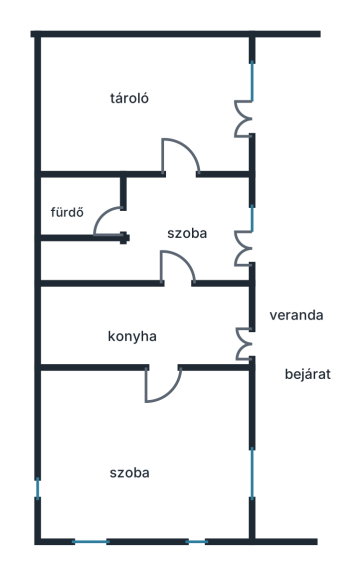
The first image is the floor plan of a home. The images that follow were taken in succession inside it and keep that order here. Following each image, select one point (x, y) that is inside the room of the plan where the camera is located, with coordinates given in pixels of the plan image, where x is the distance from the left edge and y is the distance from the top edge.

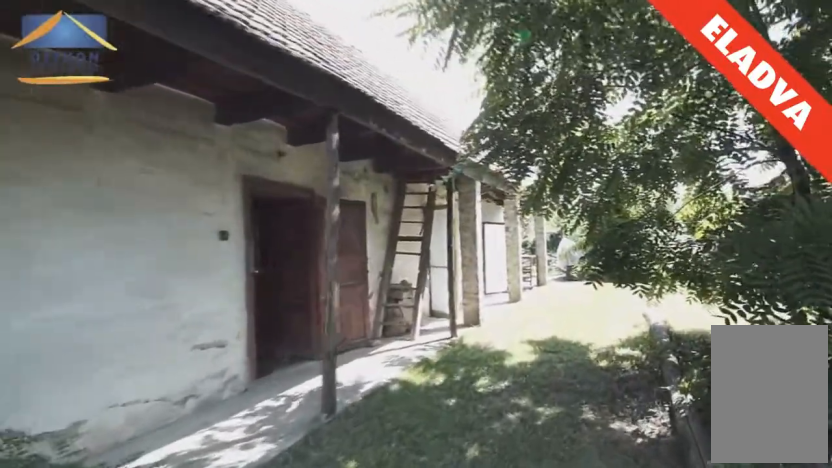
(285, 320)
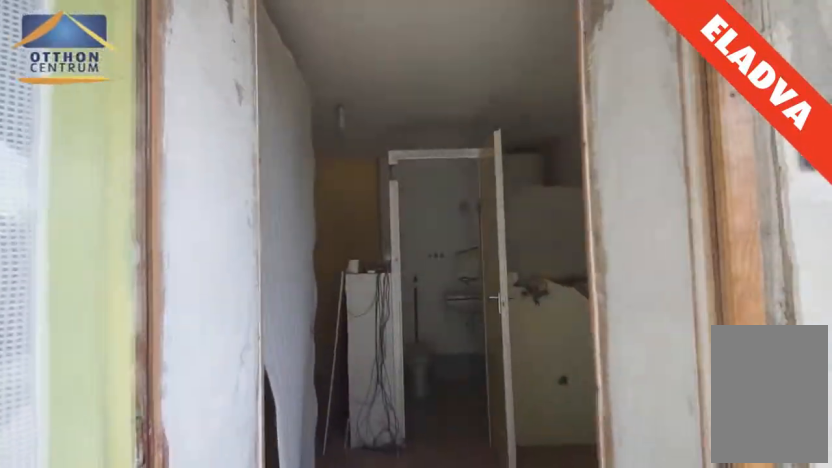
(271, 232)
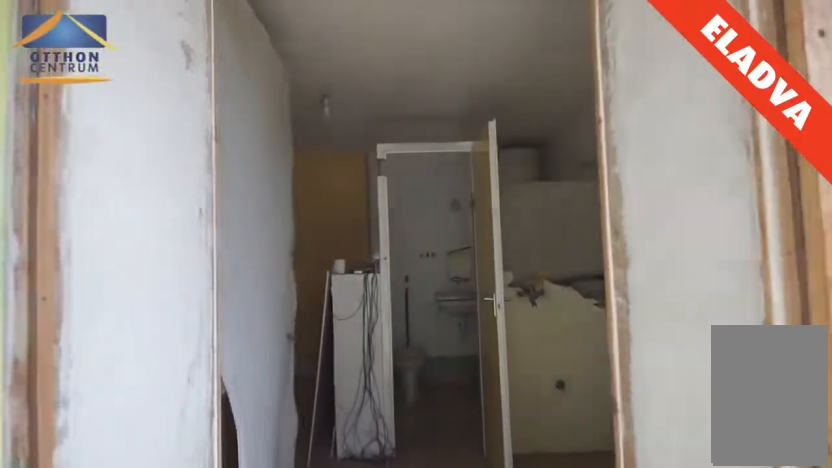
(261, 231)
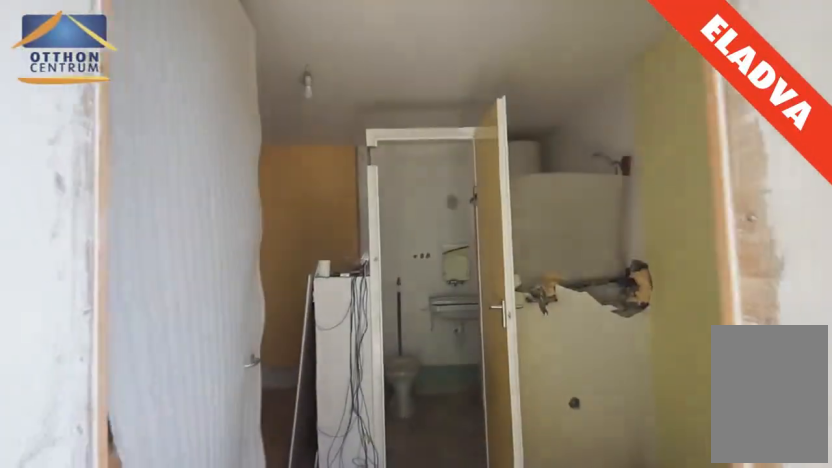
(243, 232)
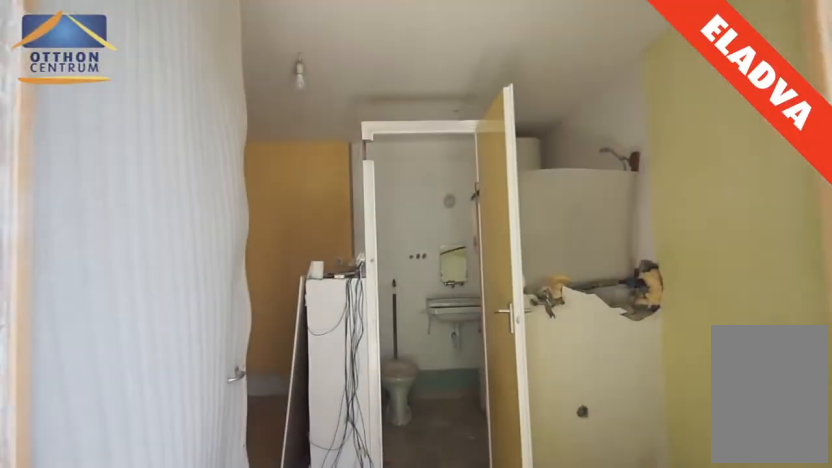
(236, 233)
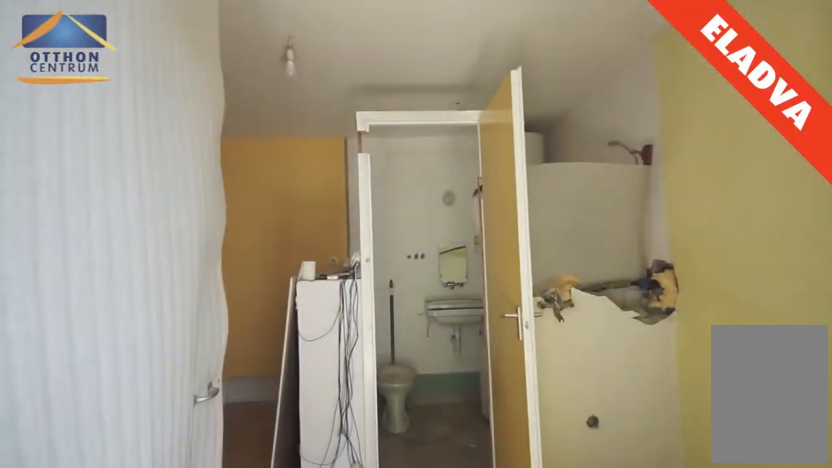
(229, 234)
